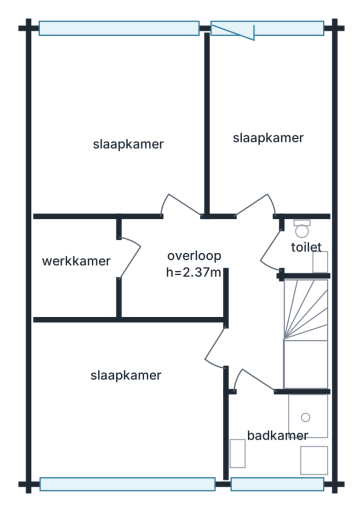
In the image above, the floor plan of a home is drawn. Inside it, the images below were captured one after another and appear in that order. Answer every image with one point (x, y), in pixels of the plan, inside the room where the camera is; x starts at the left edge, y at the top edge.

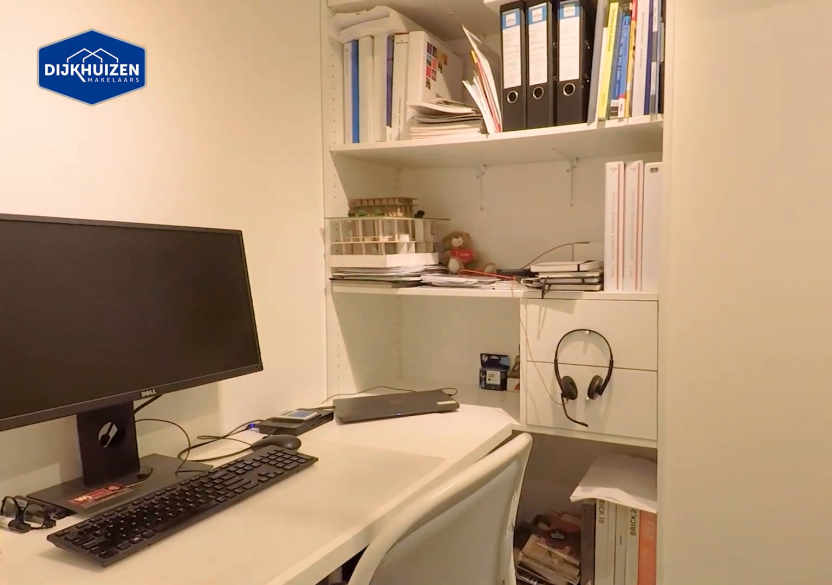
(76, 268)
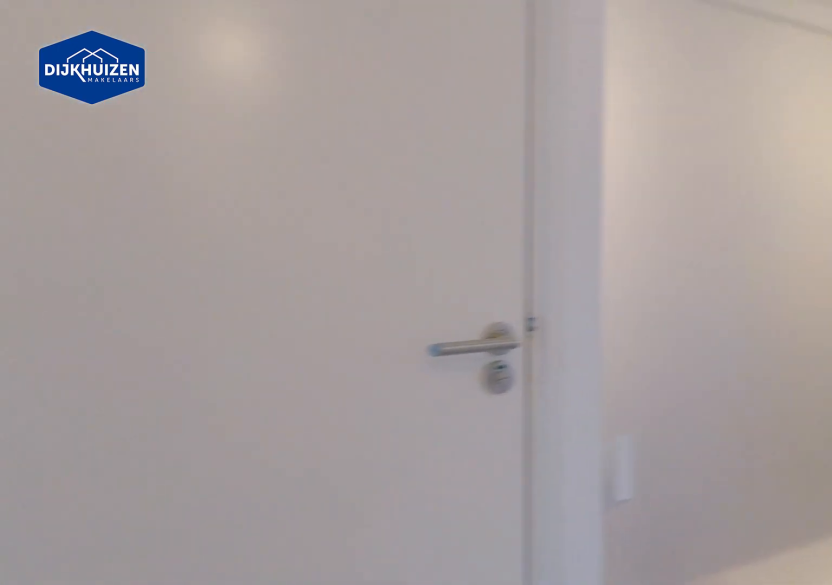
(255, 304)
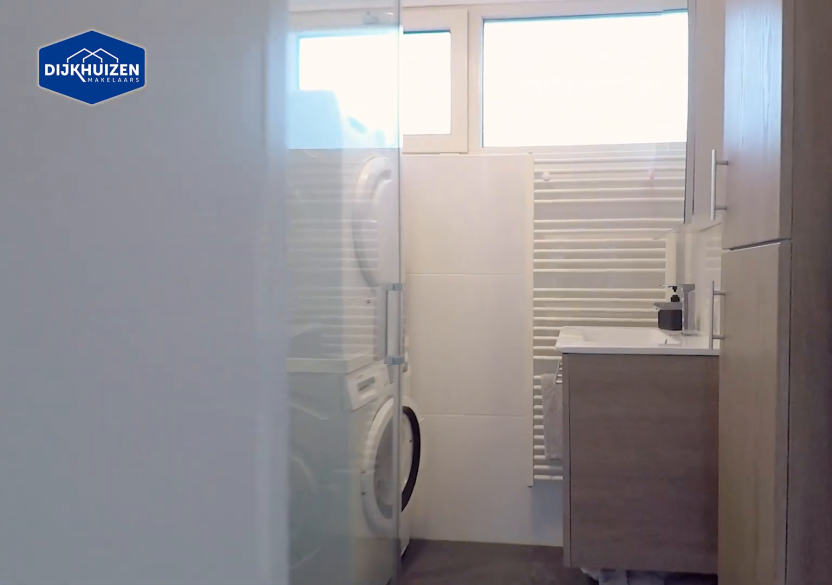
(255, 304)
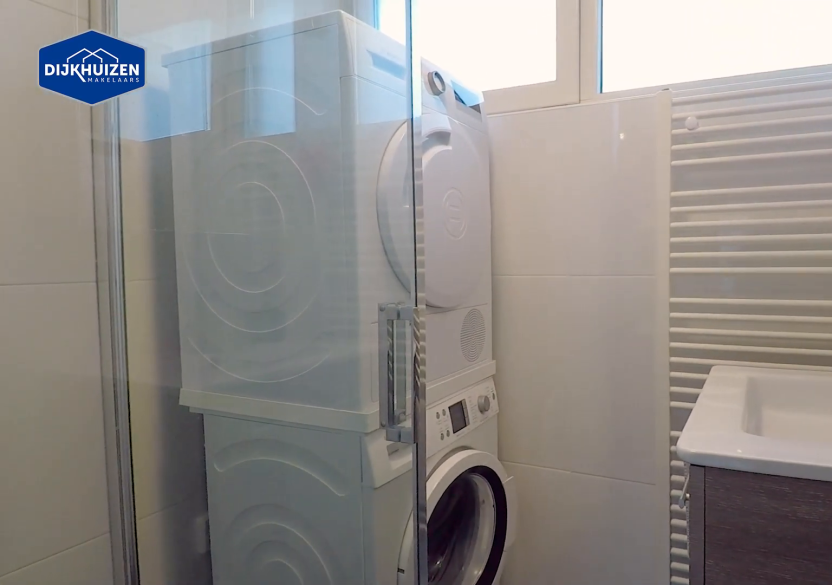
(277, 443)
